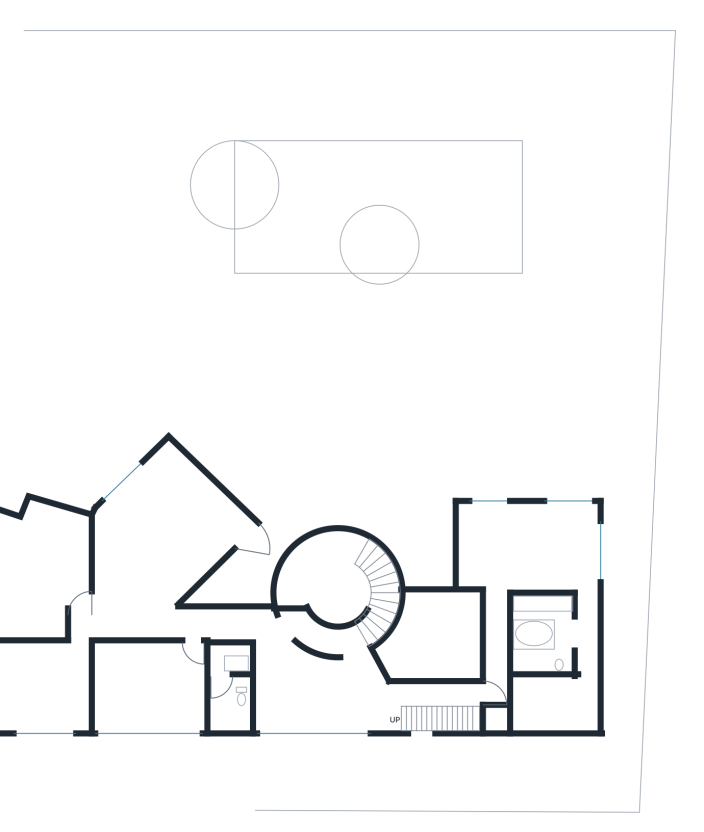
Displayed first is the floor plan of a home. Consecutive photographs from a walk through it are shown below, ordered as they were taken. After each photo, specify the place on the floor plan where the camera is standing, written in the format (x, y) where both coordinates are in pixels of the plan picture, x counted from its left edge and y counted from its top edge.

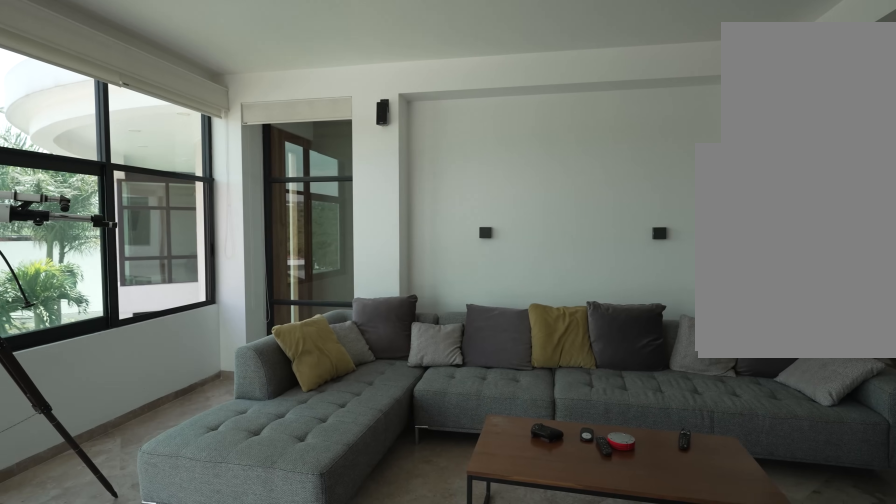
(146, 529)
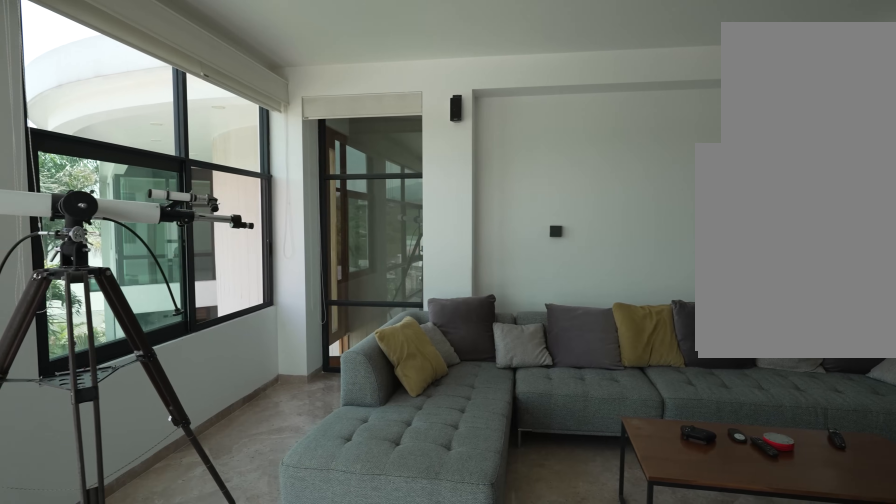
(152, 511)
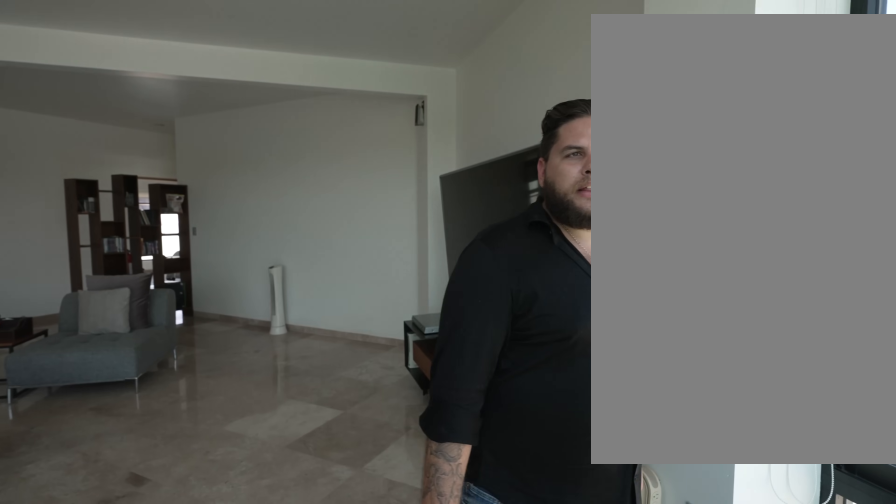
(169, 472)
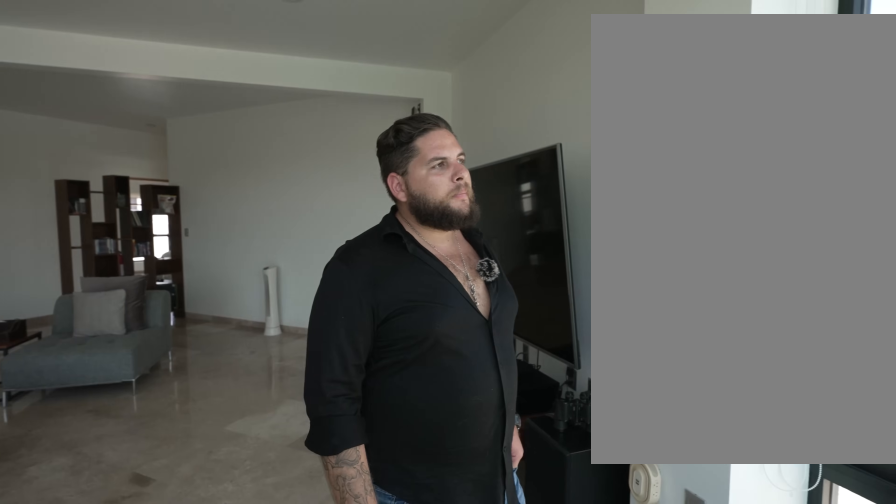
(169, 472)
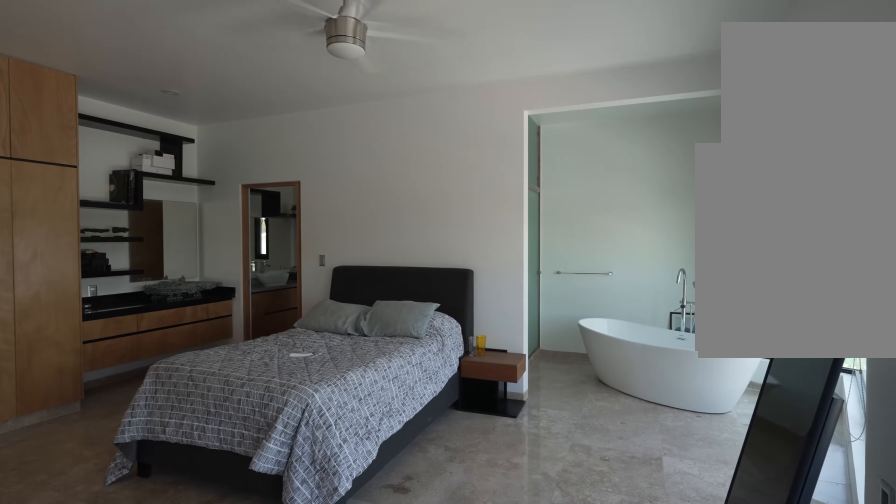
(46, 539)
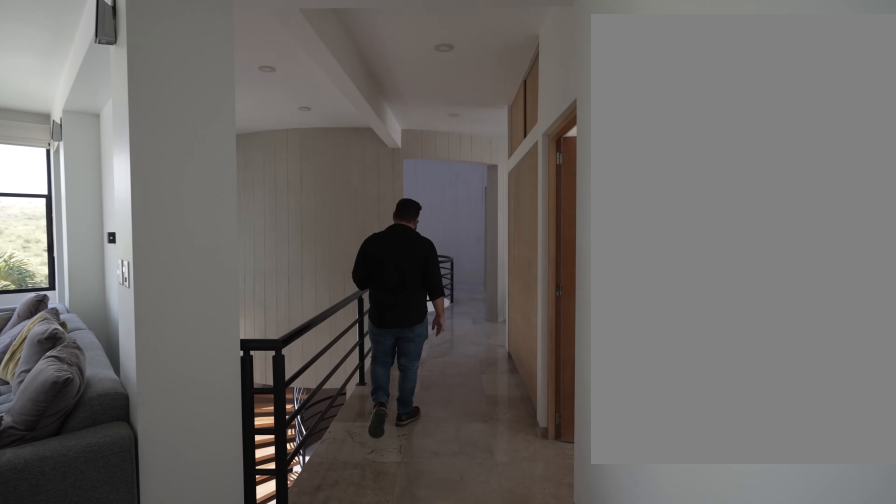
(217, 627)
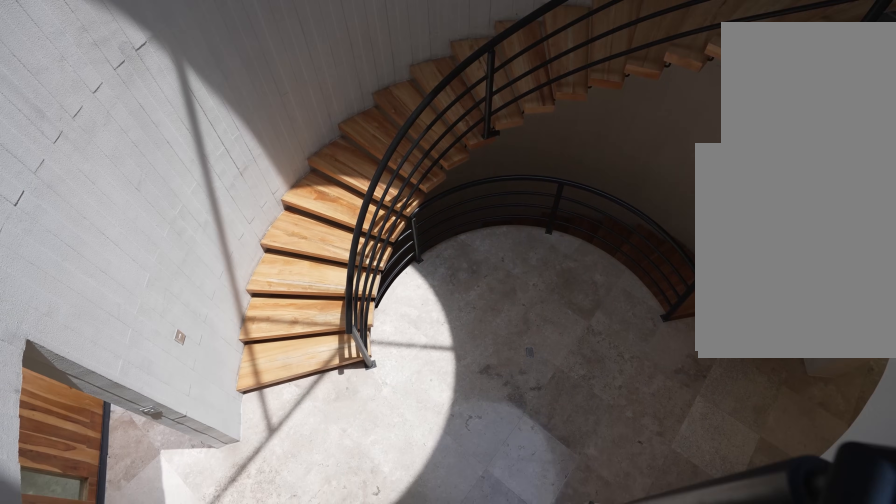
(295, 627)
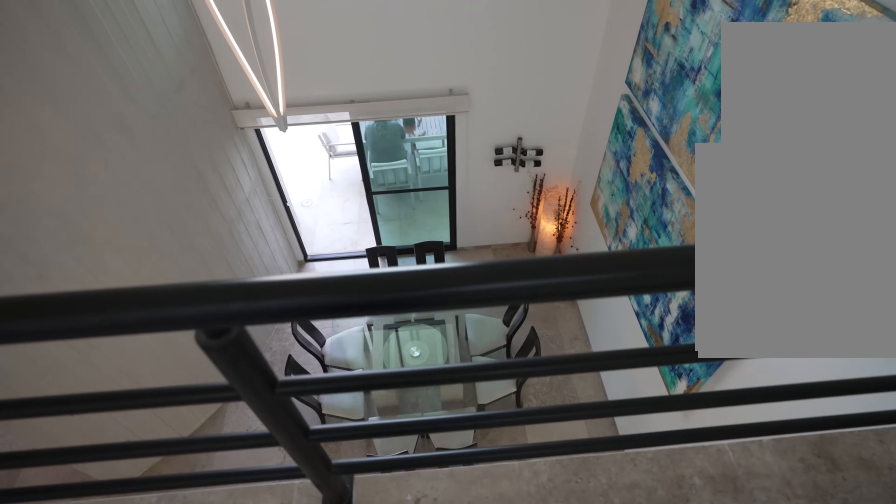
(436, 697)
